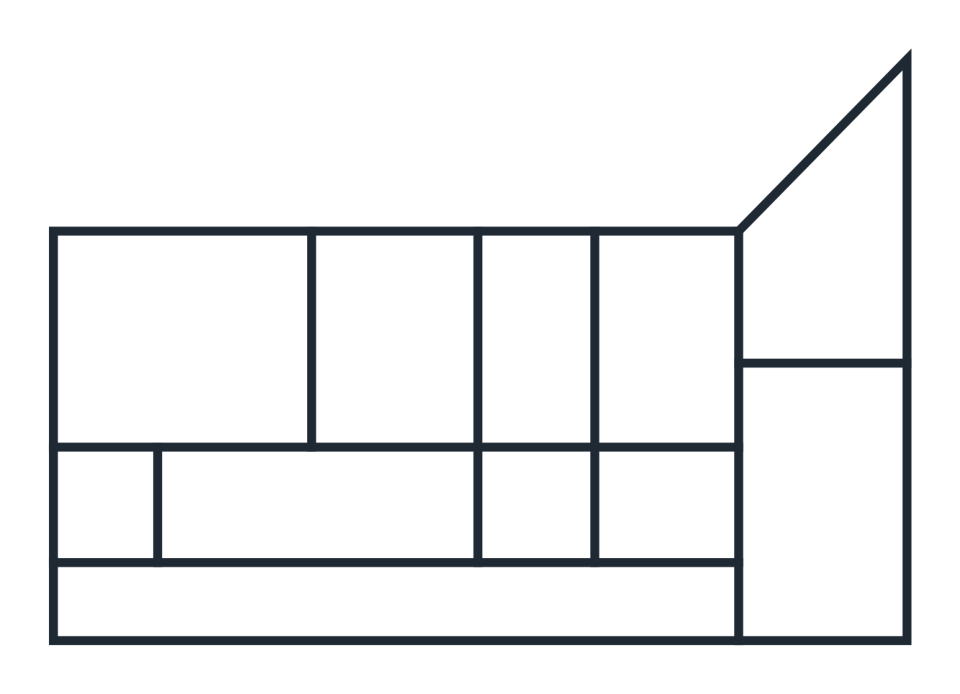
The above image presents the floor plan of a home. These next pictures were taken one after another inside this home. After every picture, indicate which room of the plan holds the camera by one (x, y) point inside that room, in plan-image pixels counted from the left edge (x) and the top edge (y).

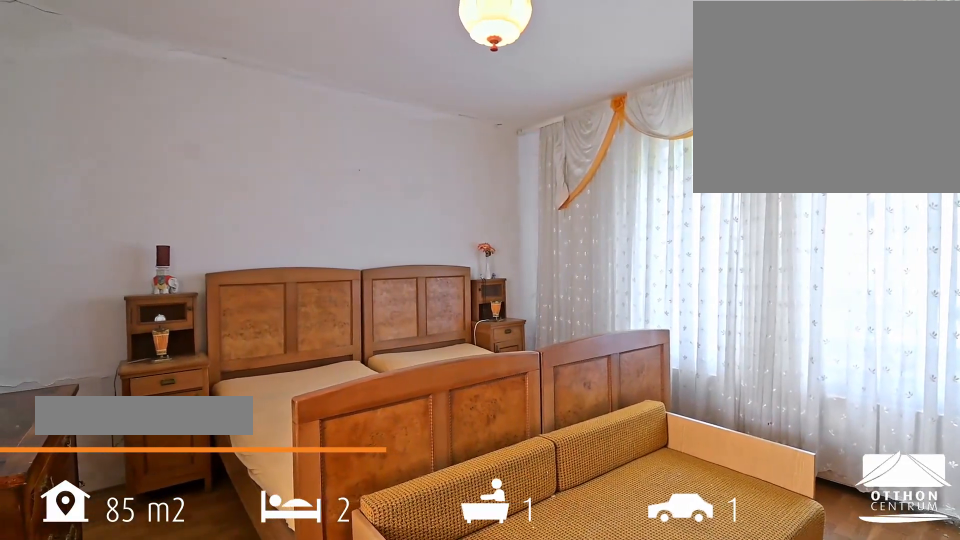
(187, 342)
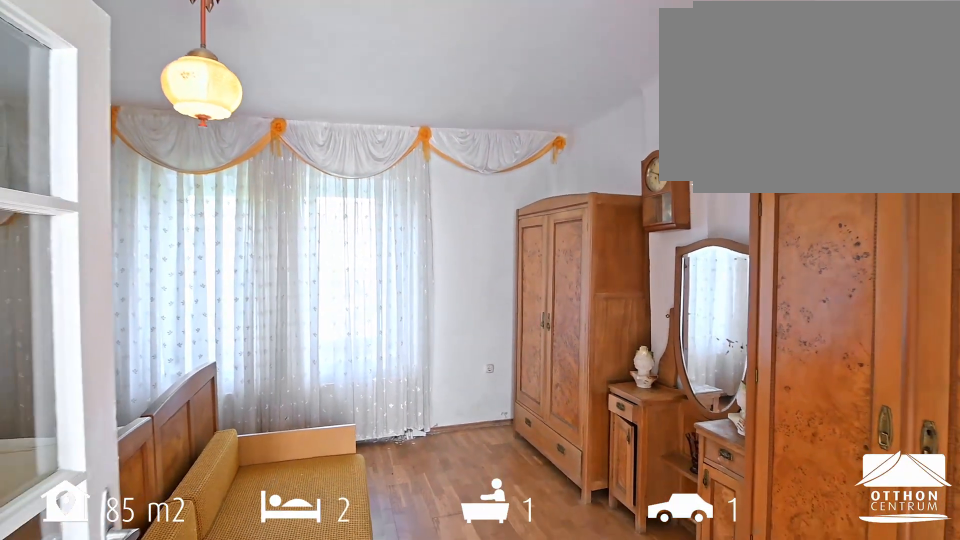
(187, 342)
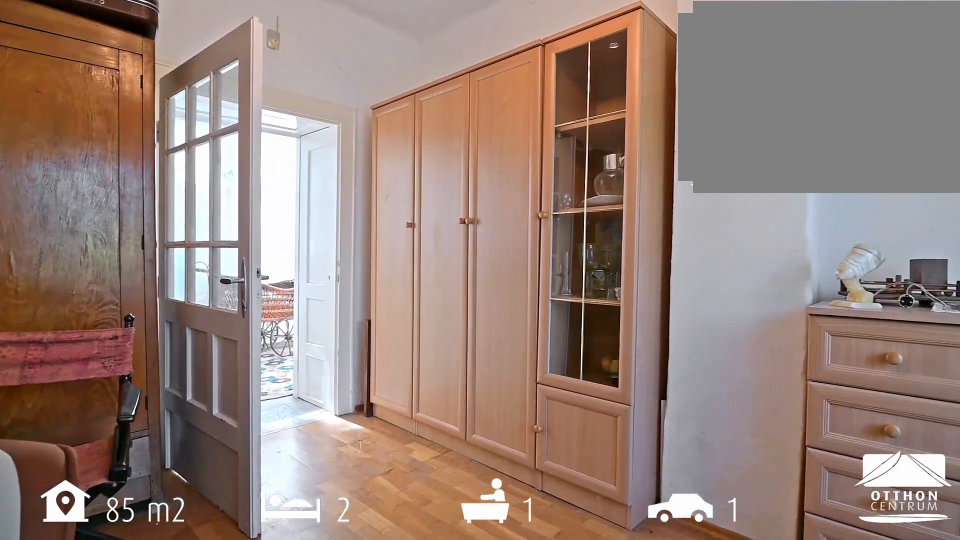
(400, 343)
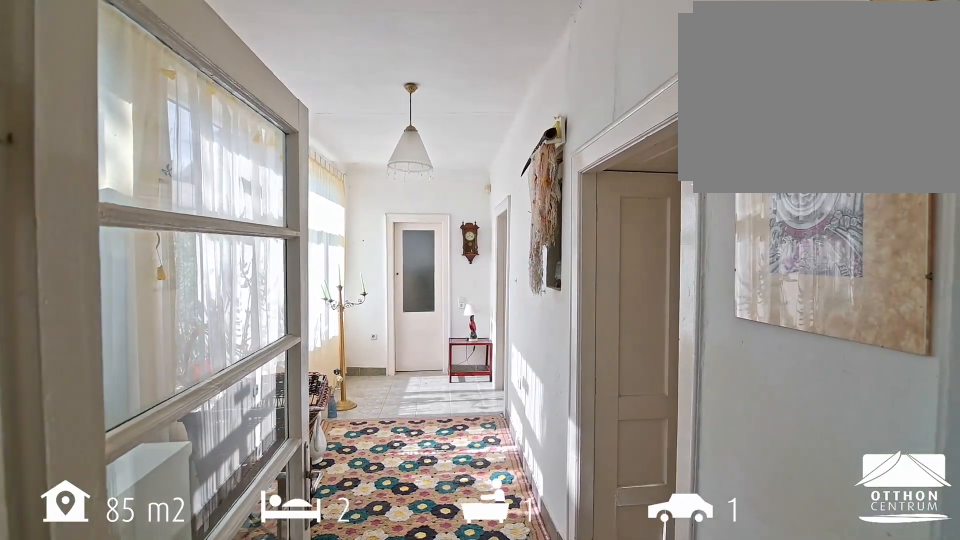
(325, 513)
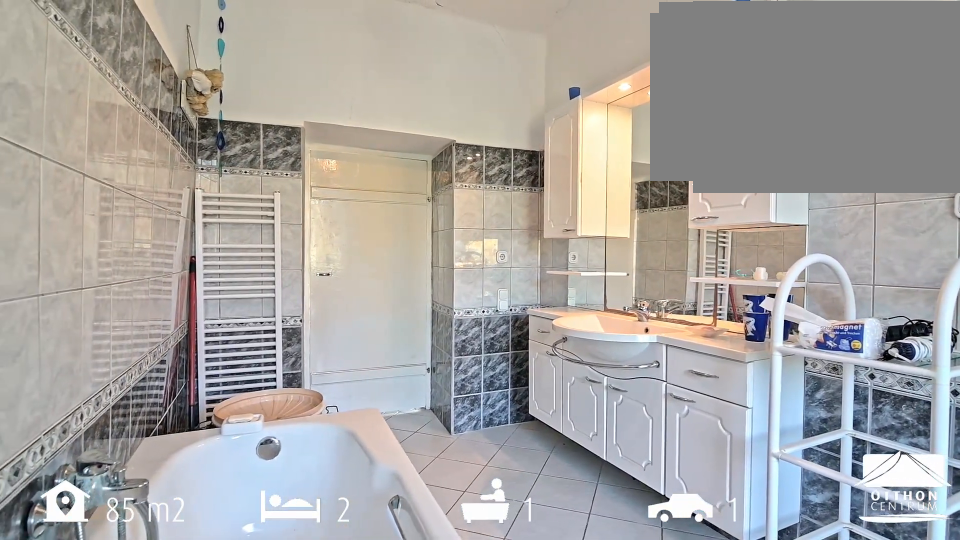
(538, 364)
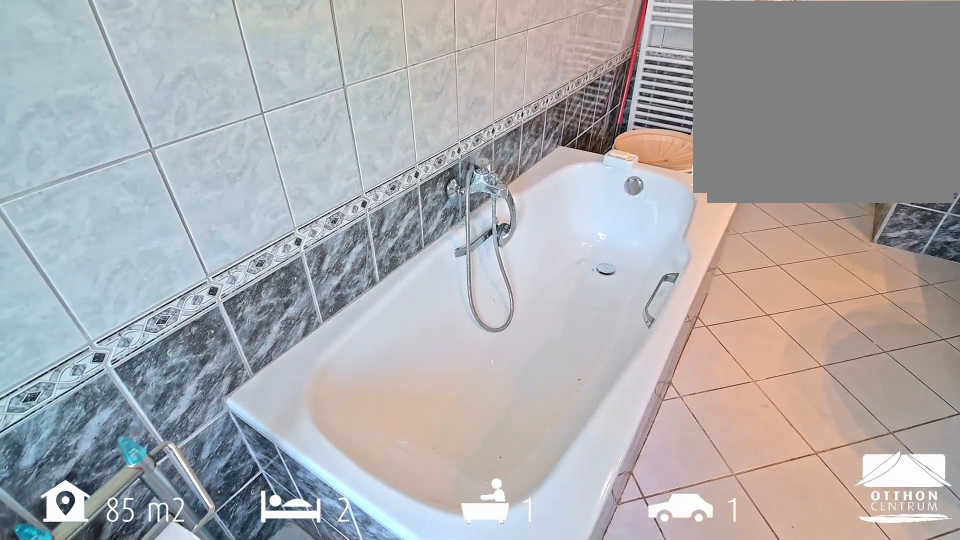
(538, 364)
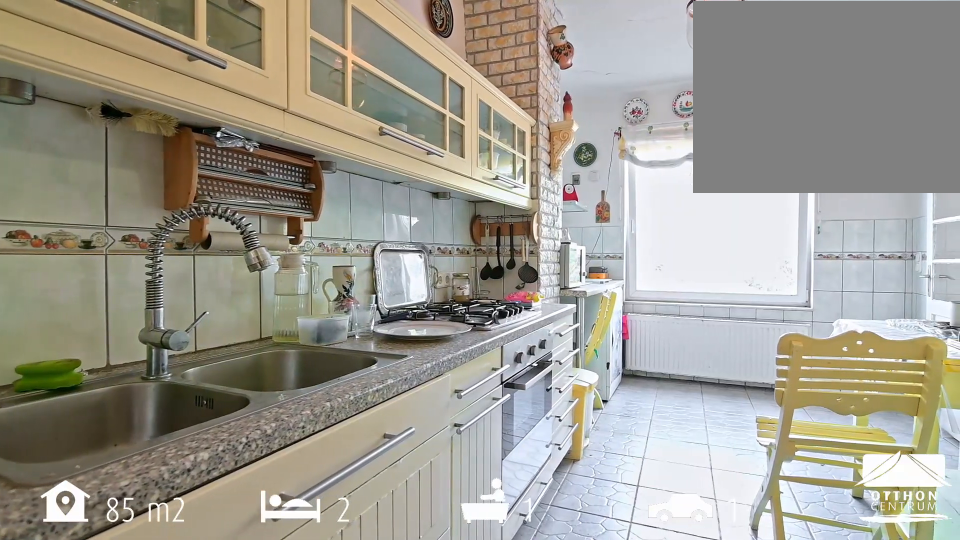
(671, 359)
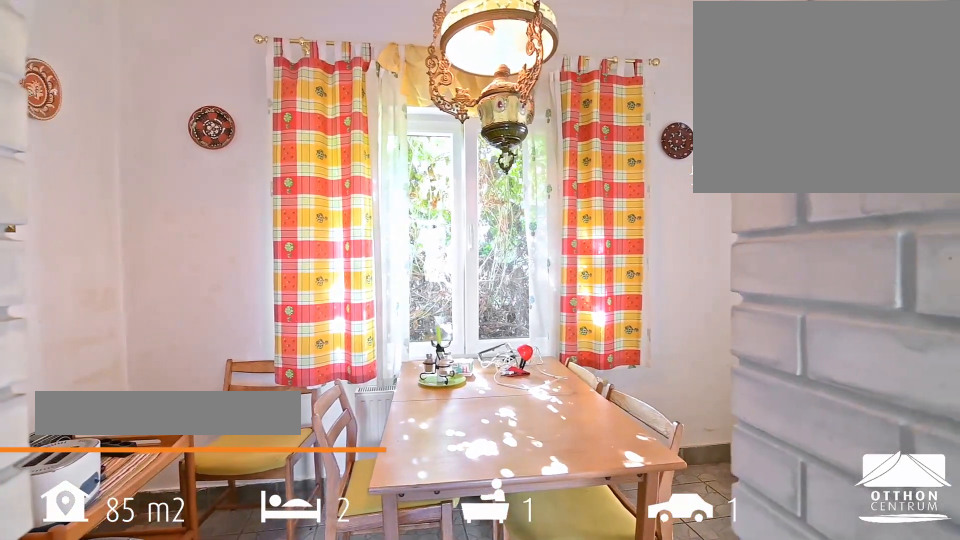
(671, 507)
